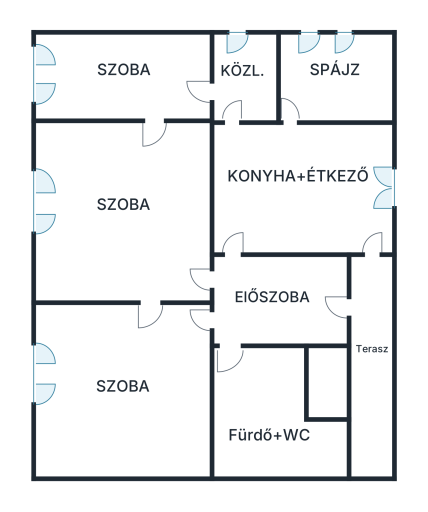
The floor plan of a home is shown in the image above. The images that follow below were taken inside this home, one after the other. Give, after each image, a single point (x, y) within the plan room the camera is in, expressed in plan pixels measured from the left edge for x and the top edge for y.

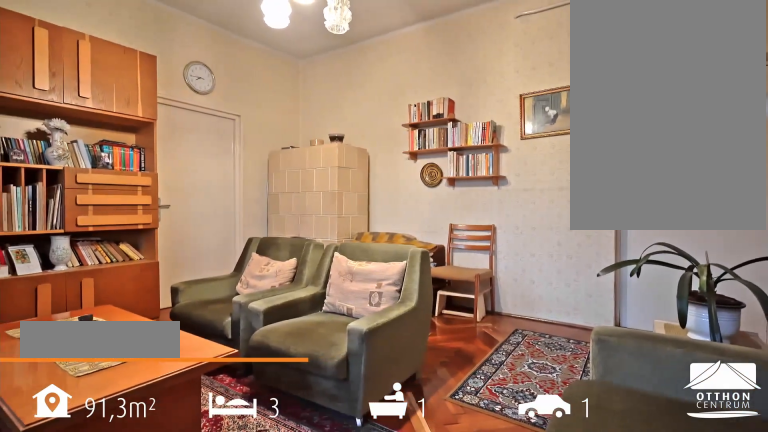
(127, 214)
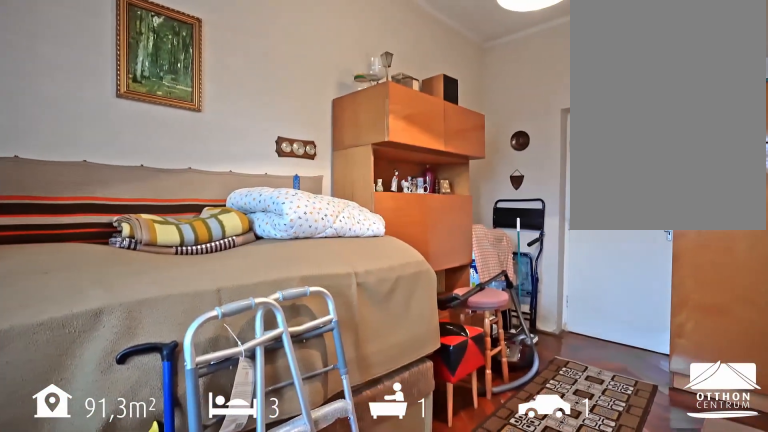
(123, 78)
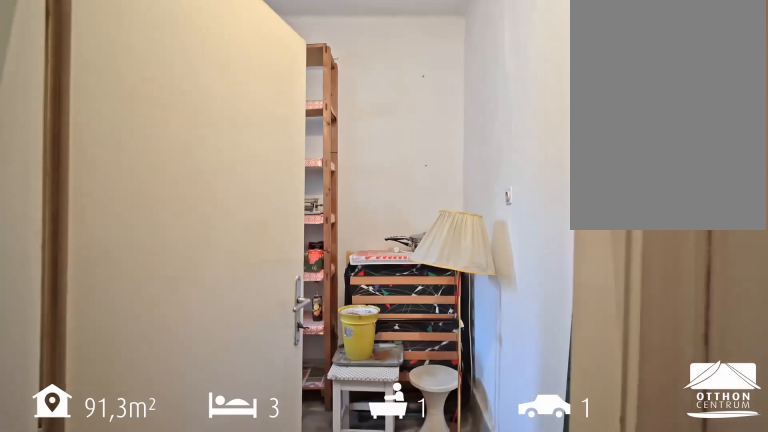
(332, 74)
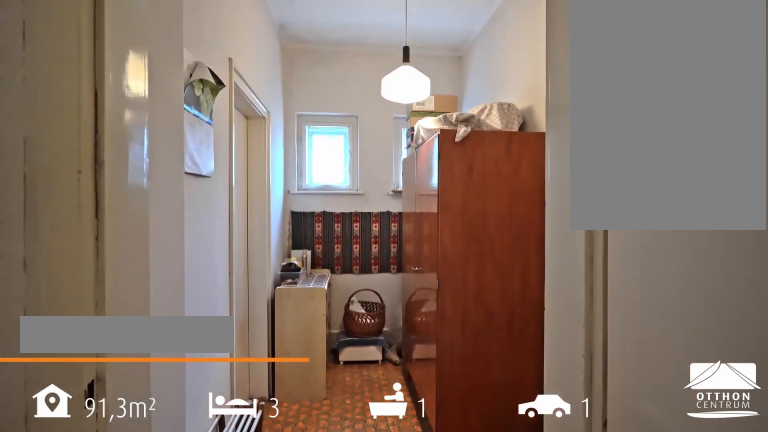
(248, 77)
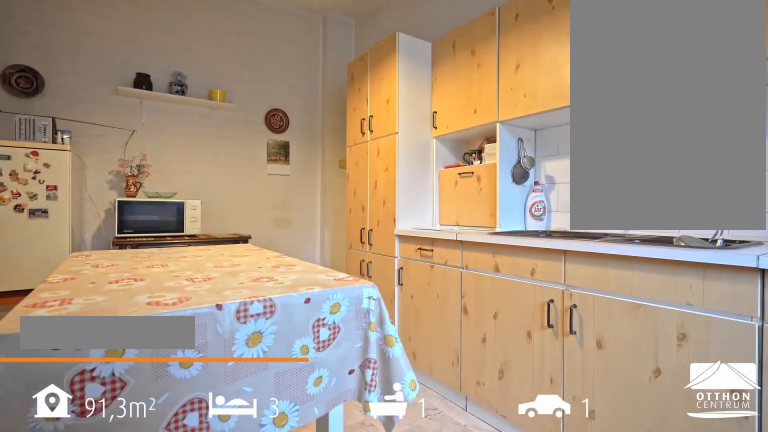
(305, 193)
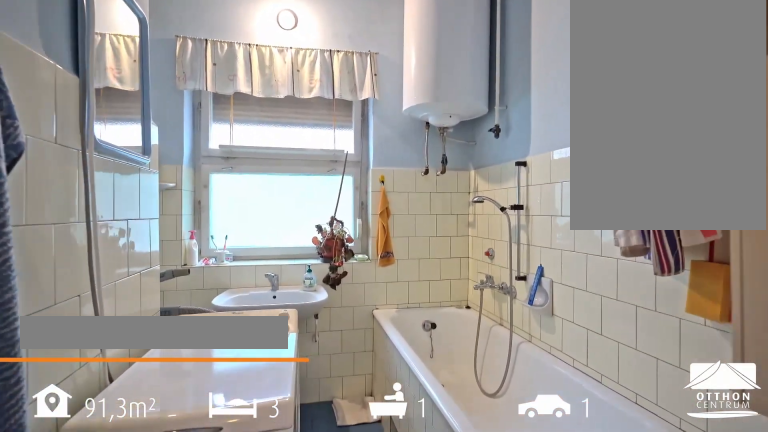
(260, 415)
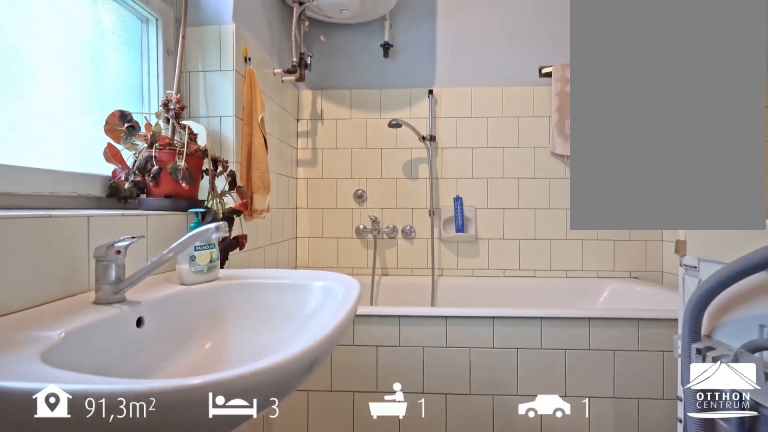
(260, 416)
